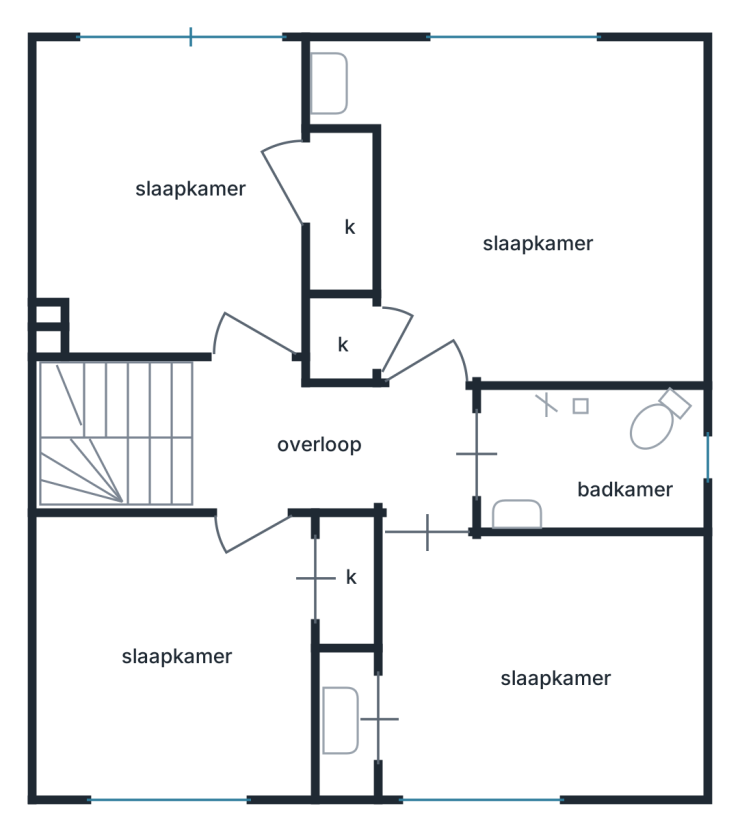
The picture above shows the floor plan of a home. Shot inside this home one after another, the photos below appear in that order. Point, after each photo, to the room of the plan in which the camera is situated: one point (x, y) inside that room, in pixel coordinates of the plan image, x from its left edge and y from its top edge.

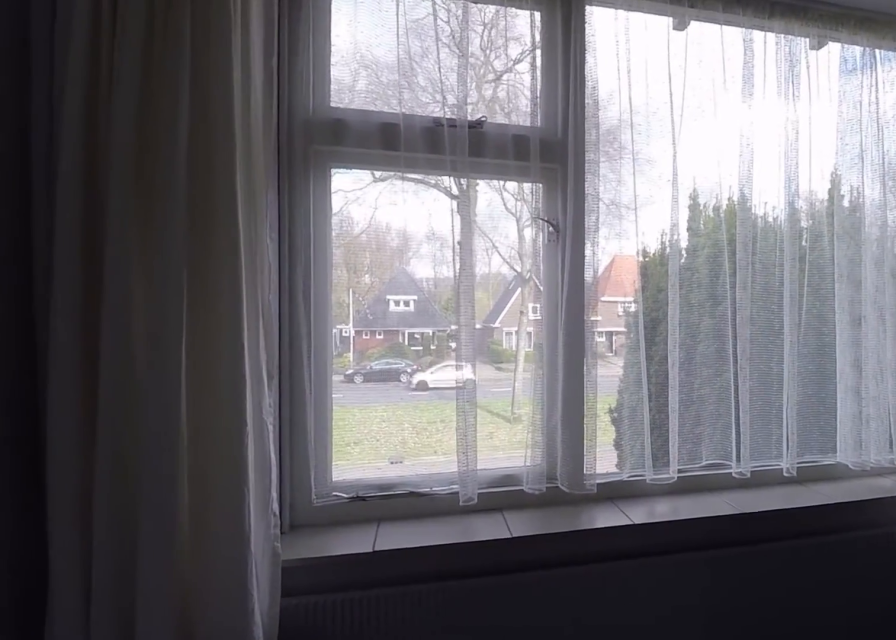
(175, 654)
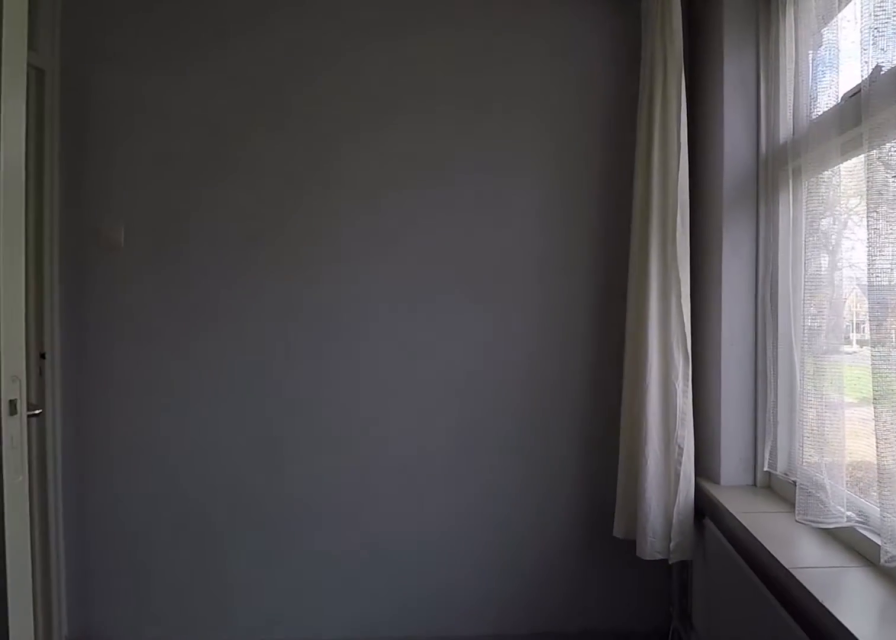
(175, 654)
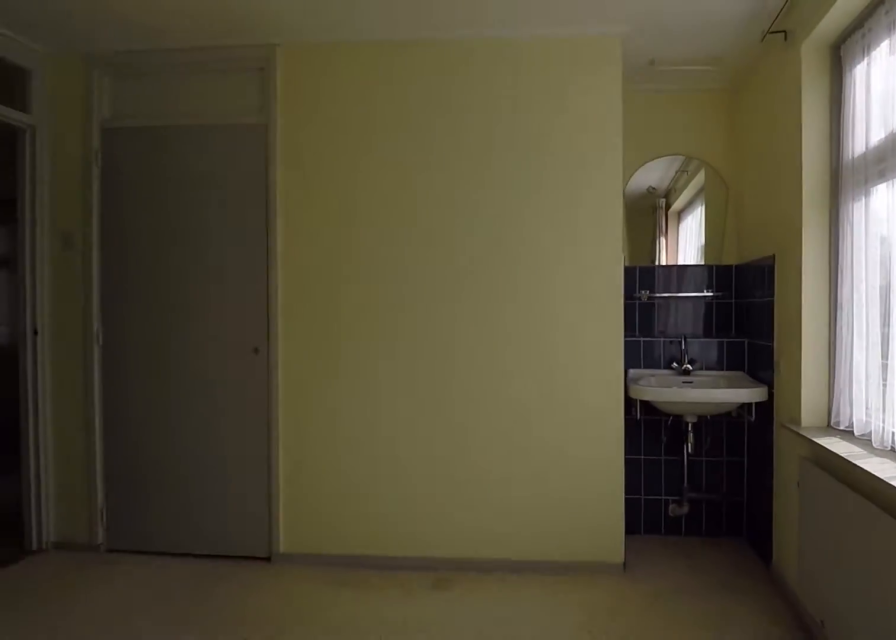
(528, 209)
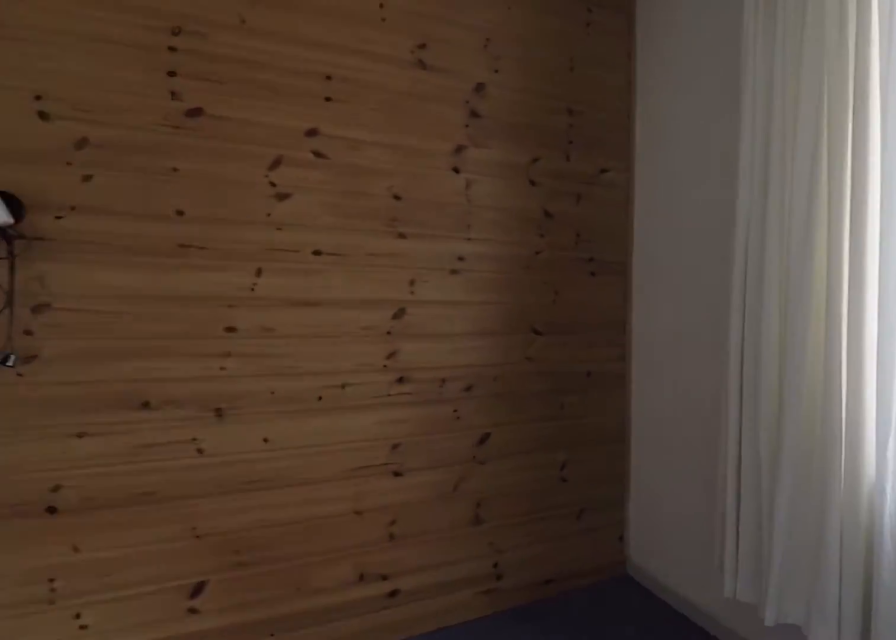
(543, 663)
